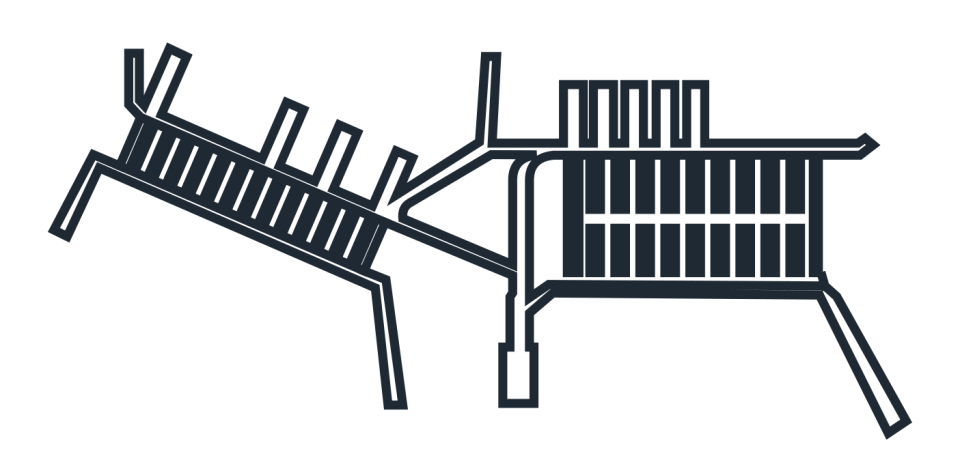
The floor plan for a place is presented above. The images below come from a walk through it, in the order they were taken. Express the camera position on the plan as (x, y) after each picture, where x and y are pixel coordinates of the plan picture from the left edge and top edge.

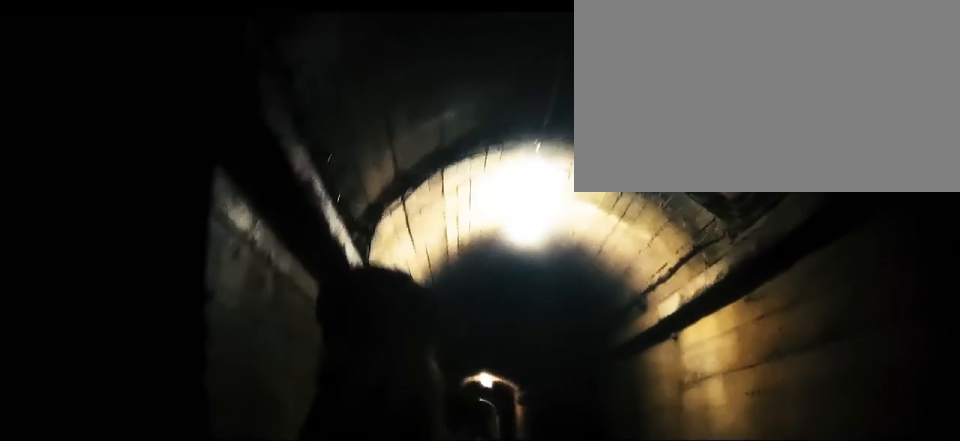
(633, 285)
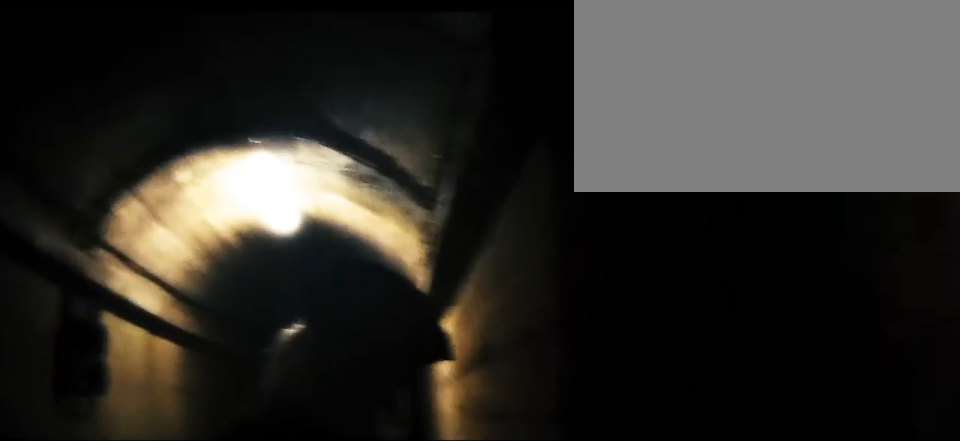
(639, 285)
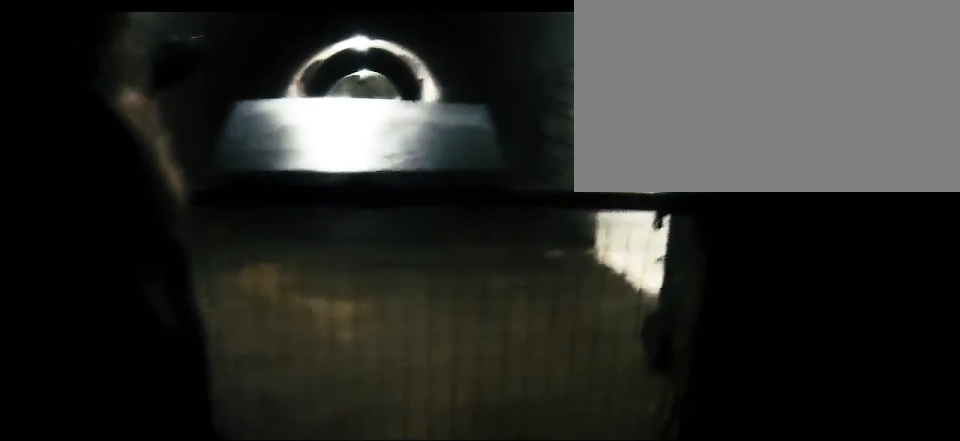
(733, 285)
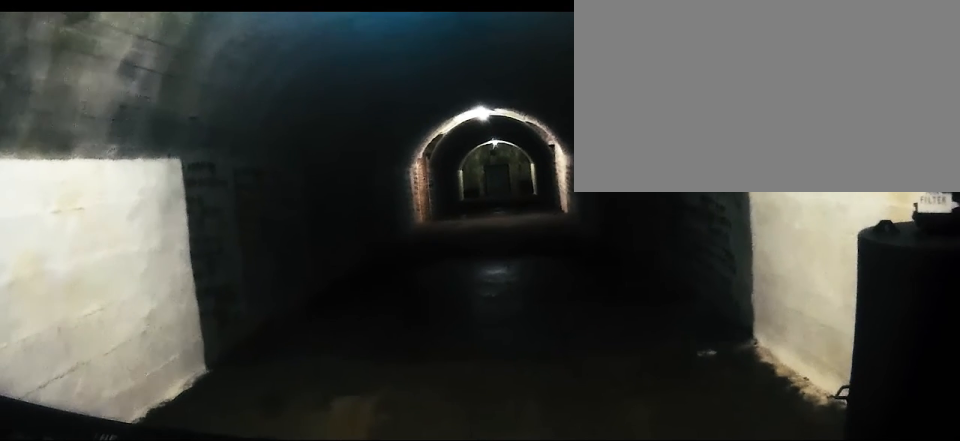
(744, 285)
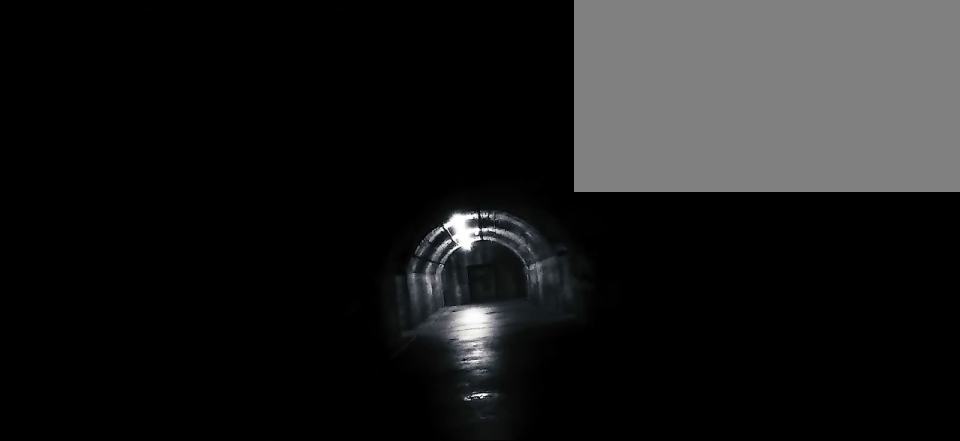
(491, 74)
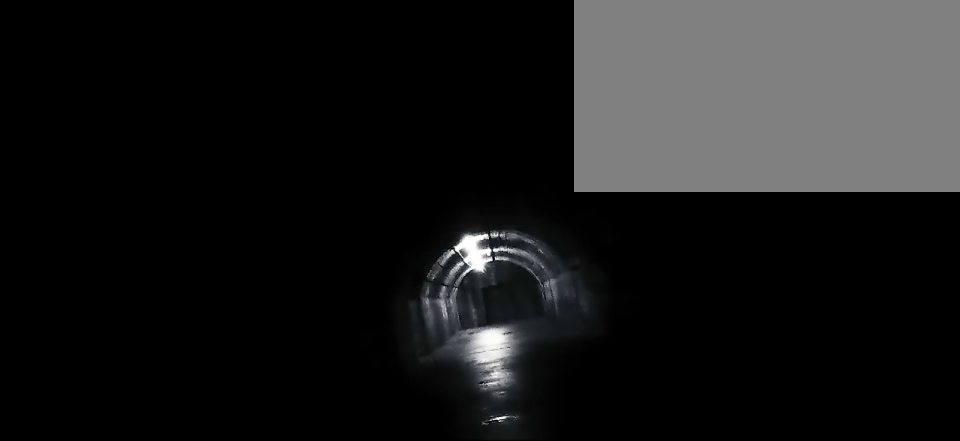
(491, 74)
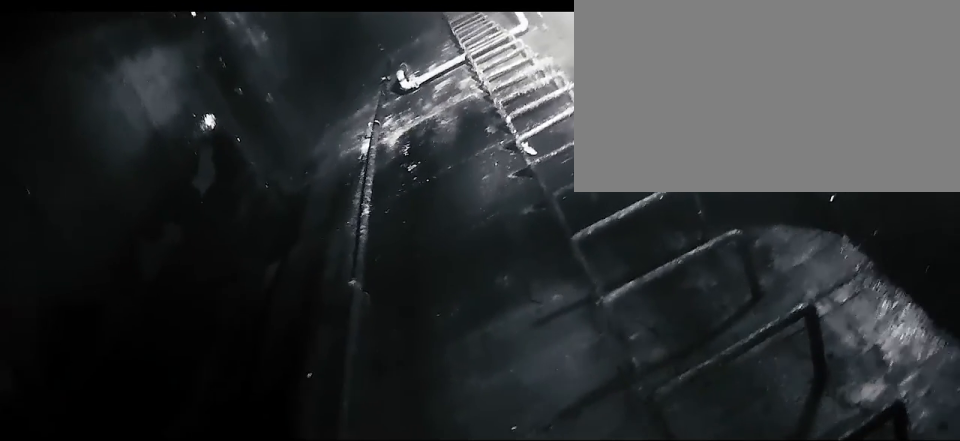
(491, 74)
